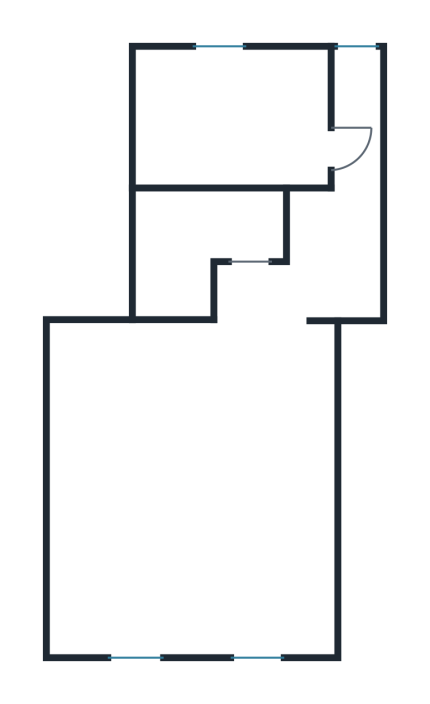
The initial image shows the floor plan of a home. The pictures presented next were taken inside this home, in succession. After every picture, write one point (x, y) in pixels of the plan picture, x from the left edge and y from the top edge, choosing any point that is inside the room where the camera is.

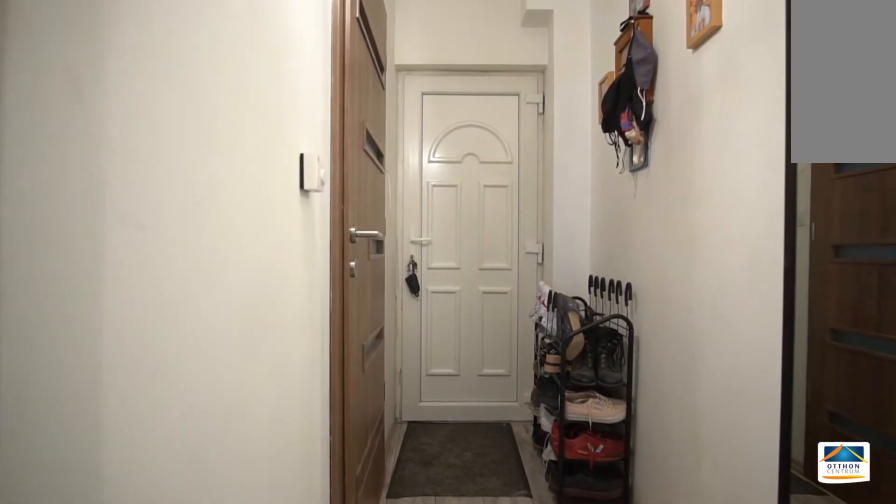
(355, 204)
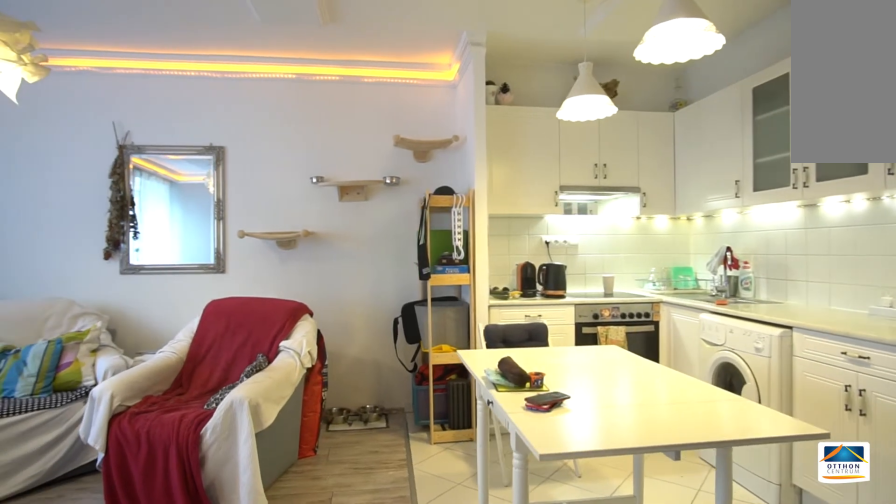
(200, 492)
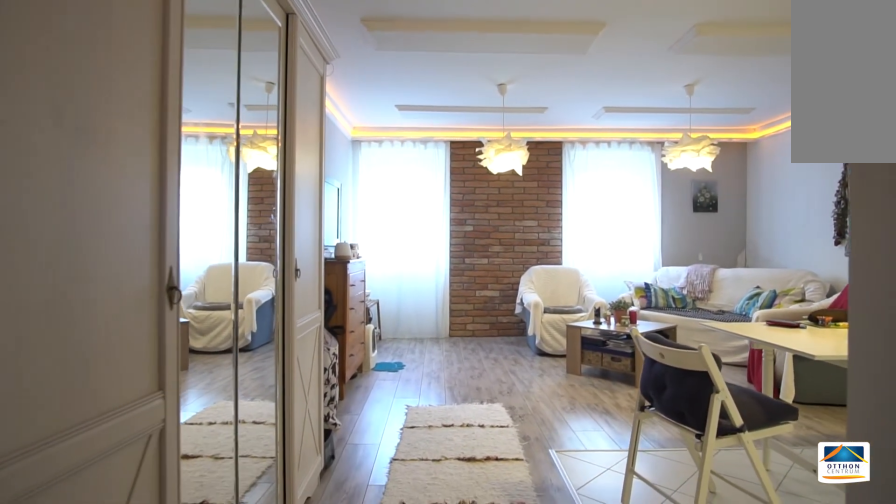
(200, 491)
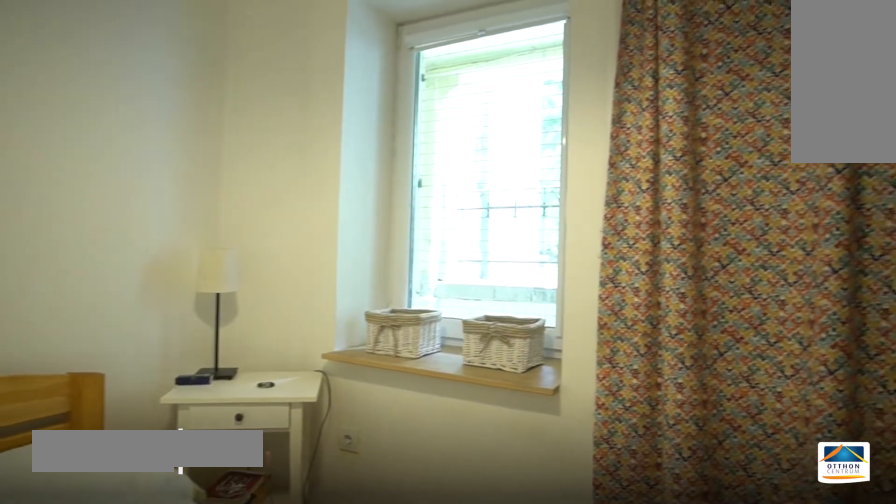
(220, 109)
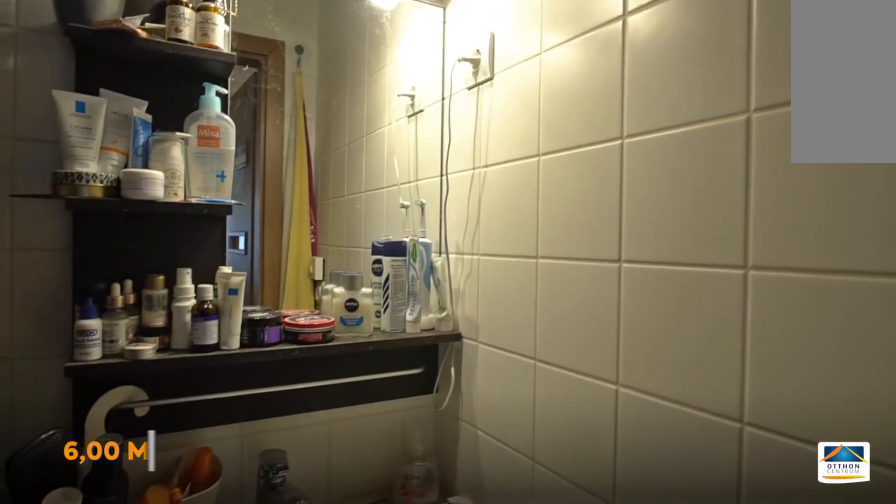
(211, 228)
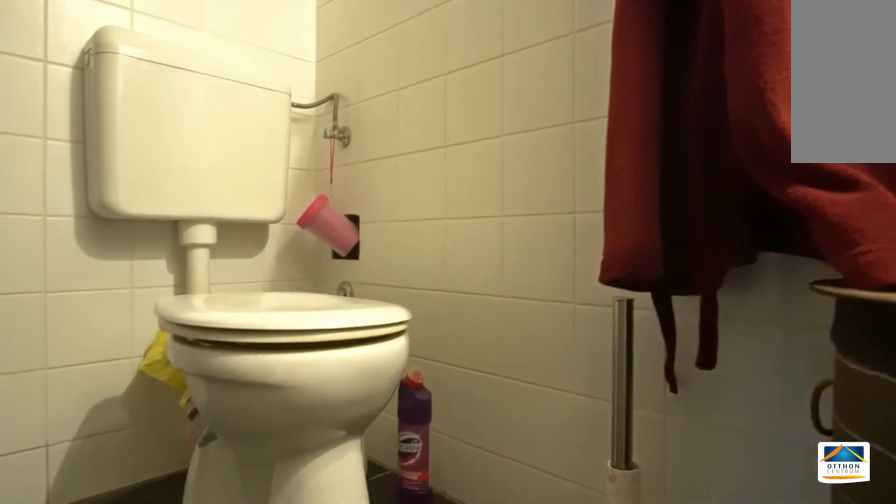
(211, 228)
